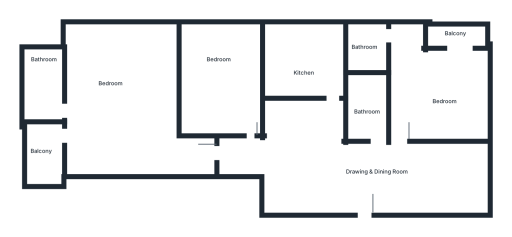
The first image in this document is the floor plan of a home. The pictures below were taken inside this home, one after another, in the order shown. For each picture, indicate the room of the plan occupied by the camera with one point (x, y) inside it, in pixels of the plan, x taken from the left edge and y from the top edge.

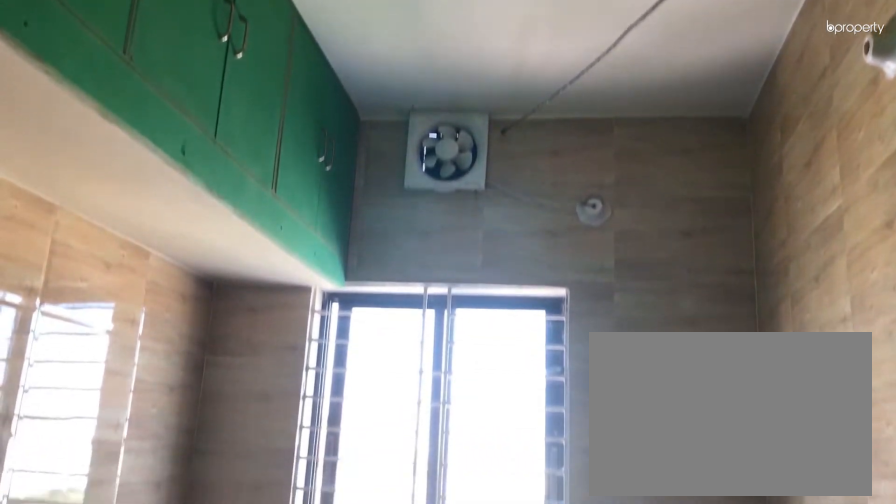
(307, 65)
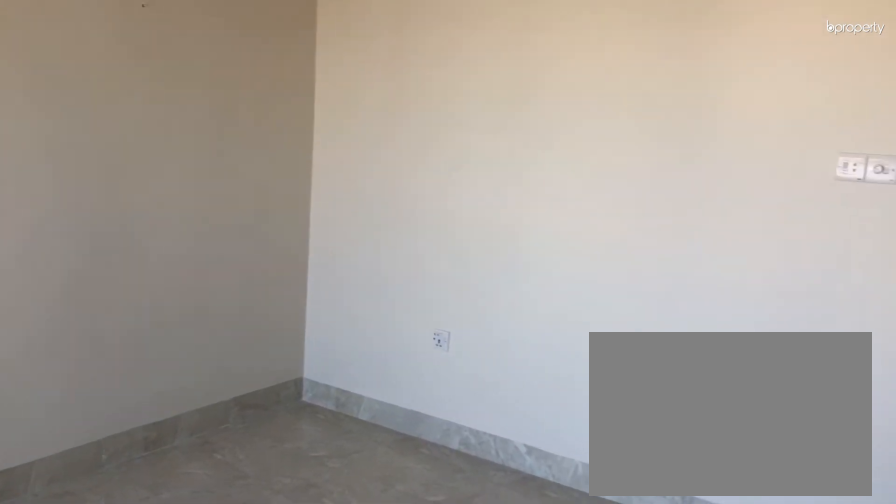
(437, 87)
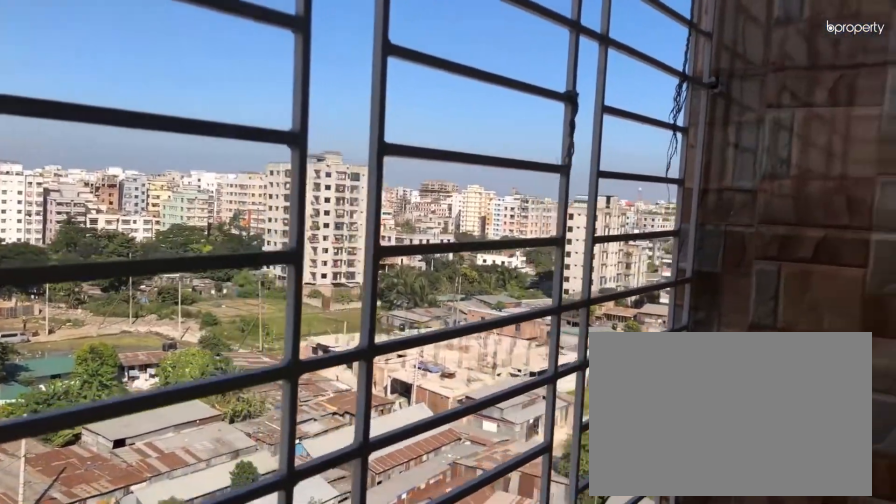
(457, 38)
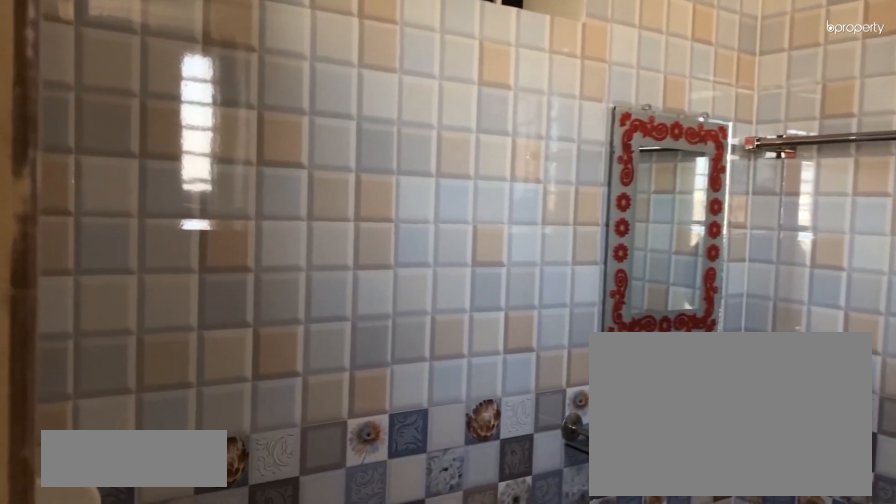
(367, 53)
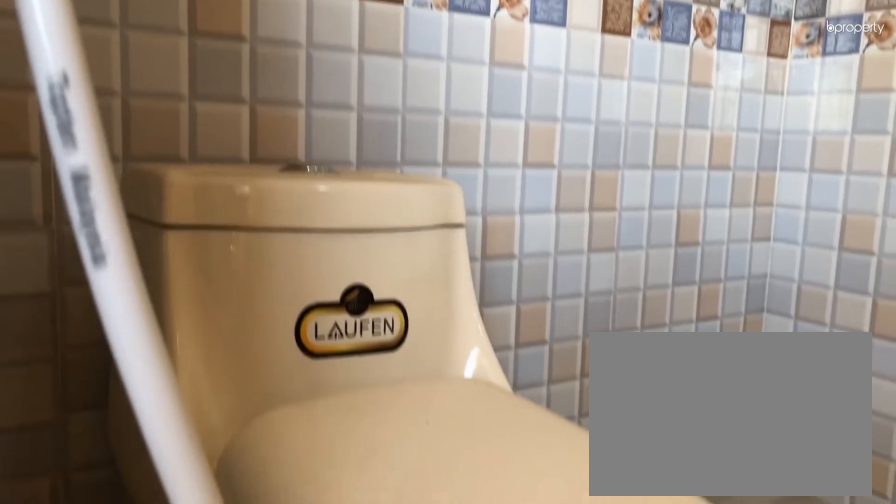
(367, 53)
